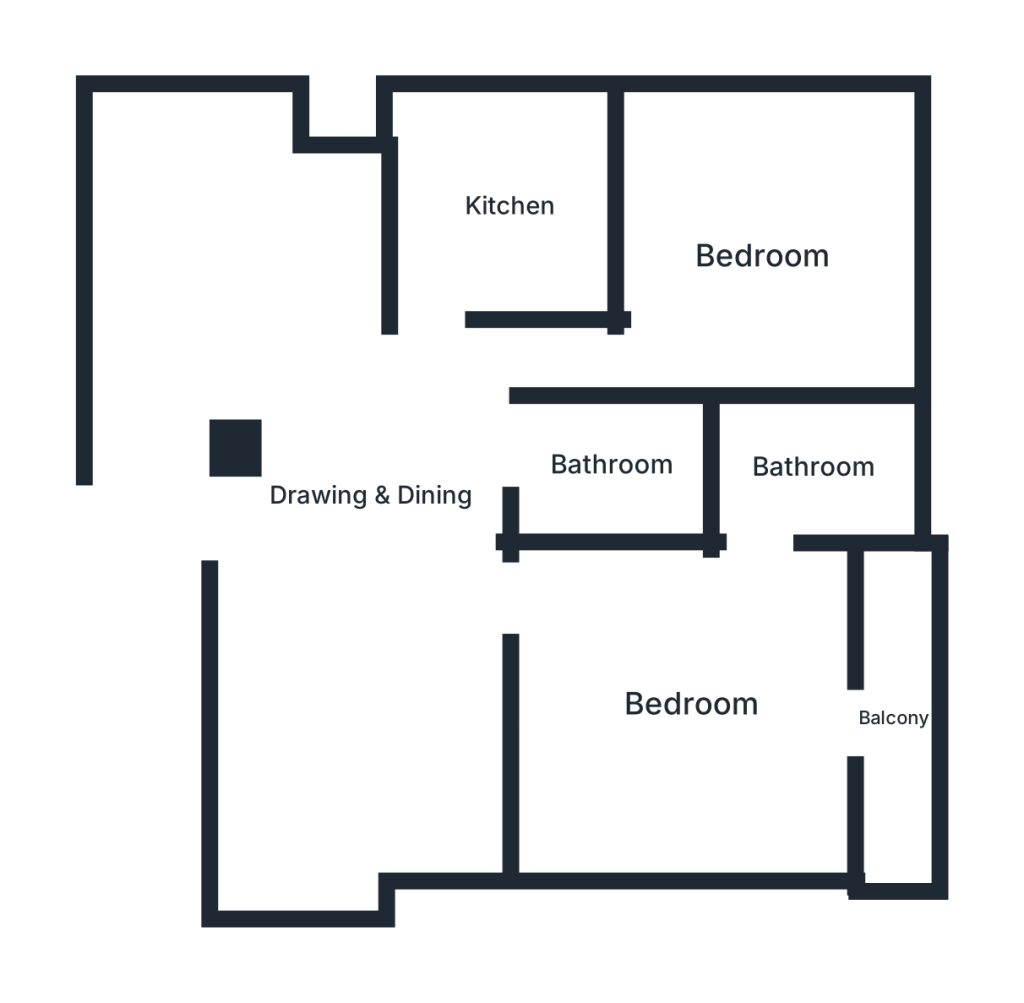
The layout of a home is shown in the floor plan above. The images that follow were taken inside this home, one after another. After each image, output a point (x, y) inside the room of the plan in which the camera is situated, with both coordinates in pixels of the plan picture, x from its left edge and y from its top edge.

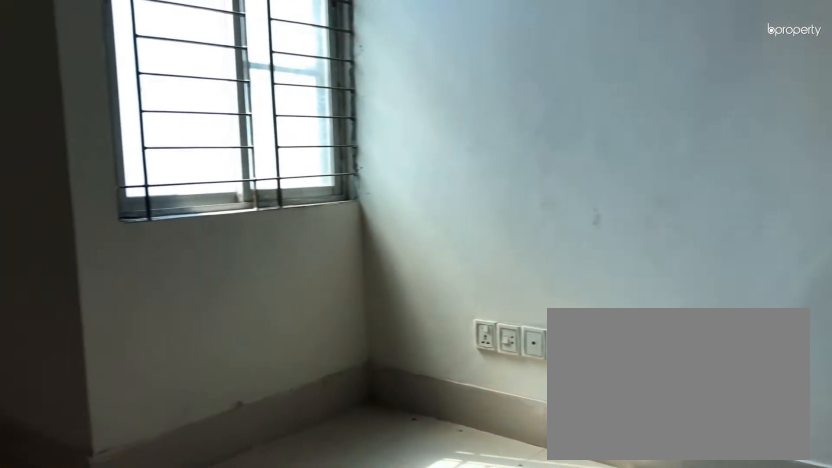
(368, 488)
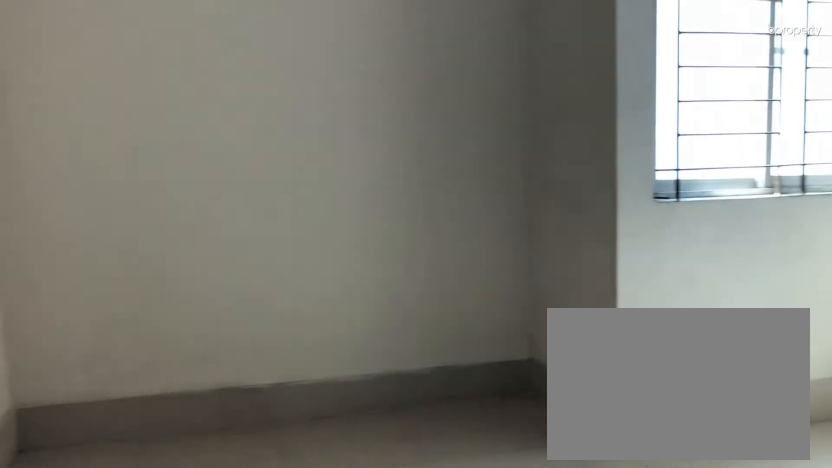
(368, 488)
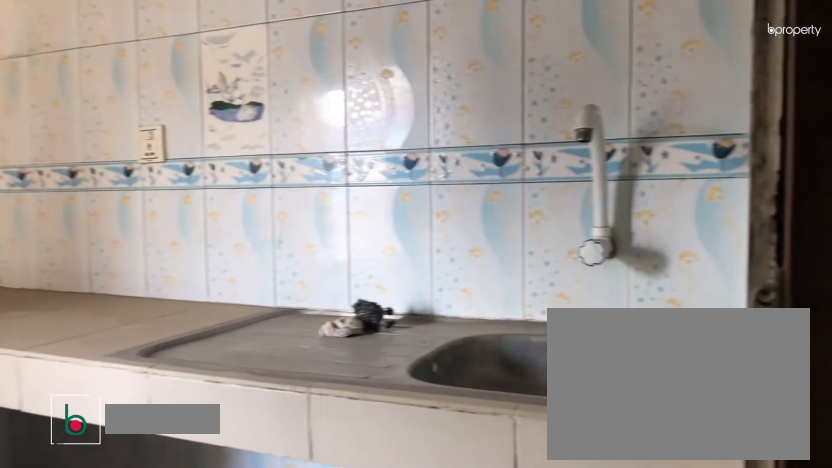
(508, 207)
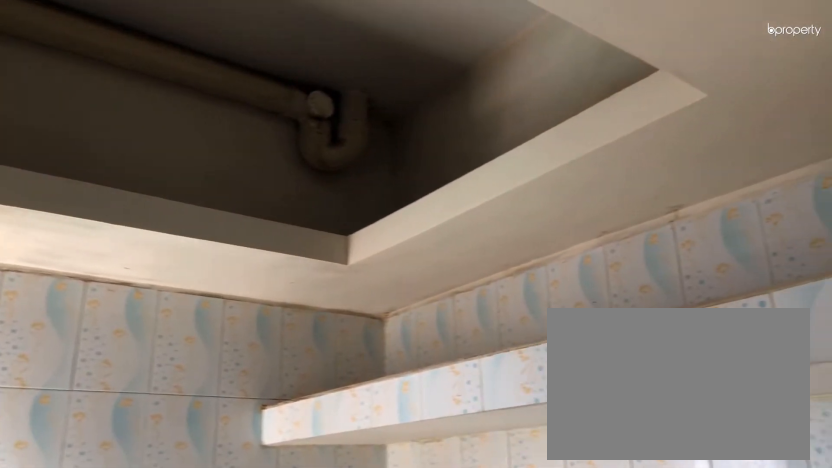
(508, 207)
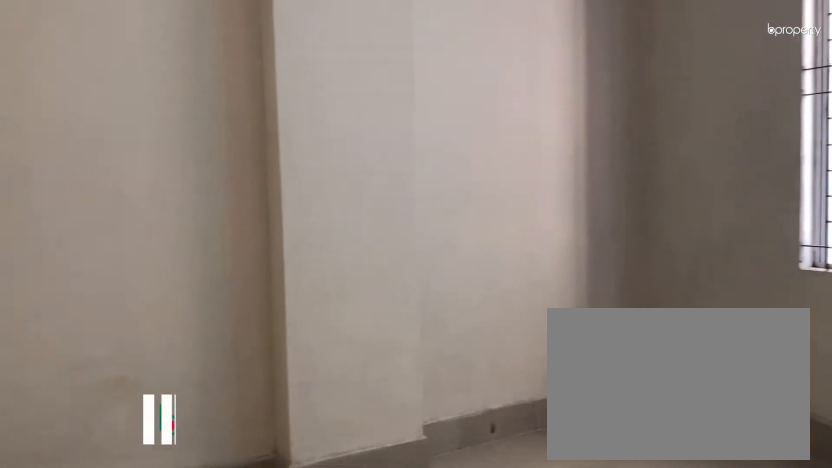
(763, 254)
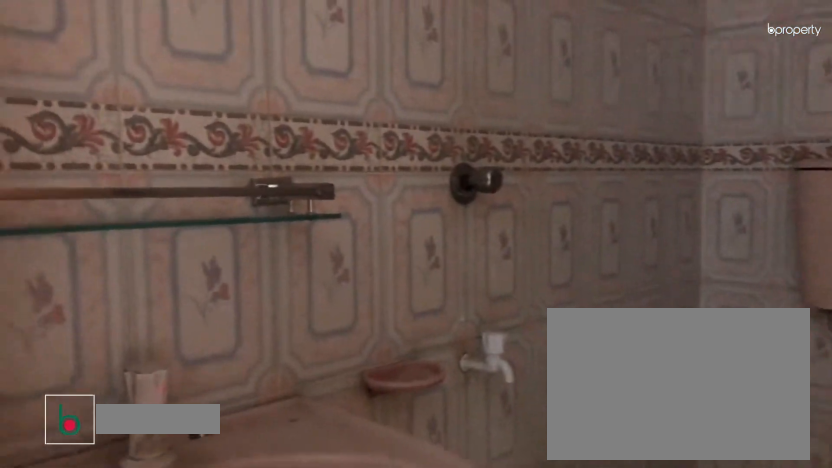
(616, 464)
